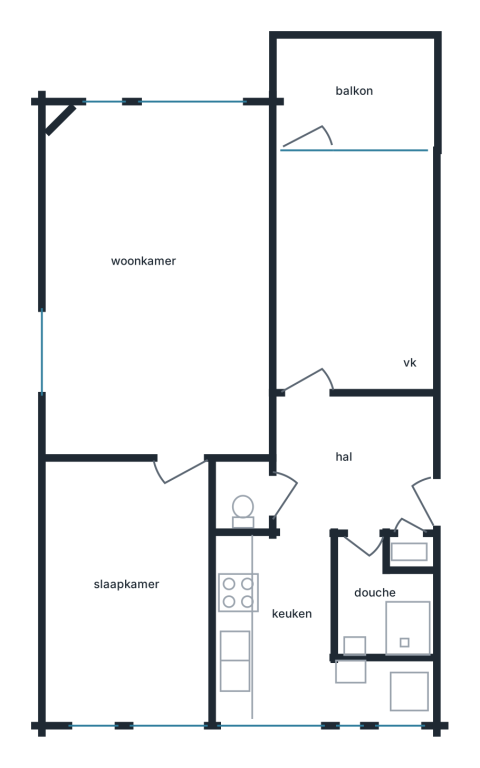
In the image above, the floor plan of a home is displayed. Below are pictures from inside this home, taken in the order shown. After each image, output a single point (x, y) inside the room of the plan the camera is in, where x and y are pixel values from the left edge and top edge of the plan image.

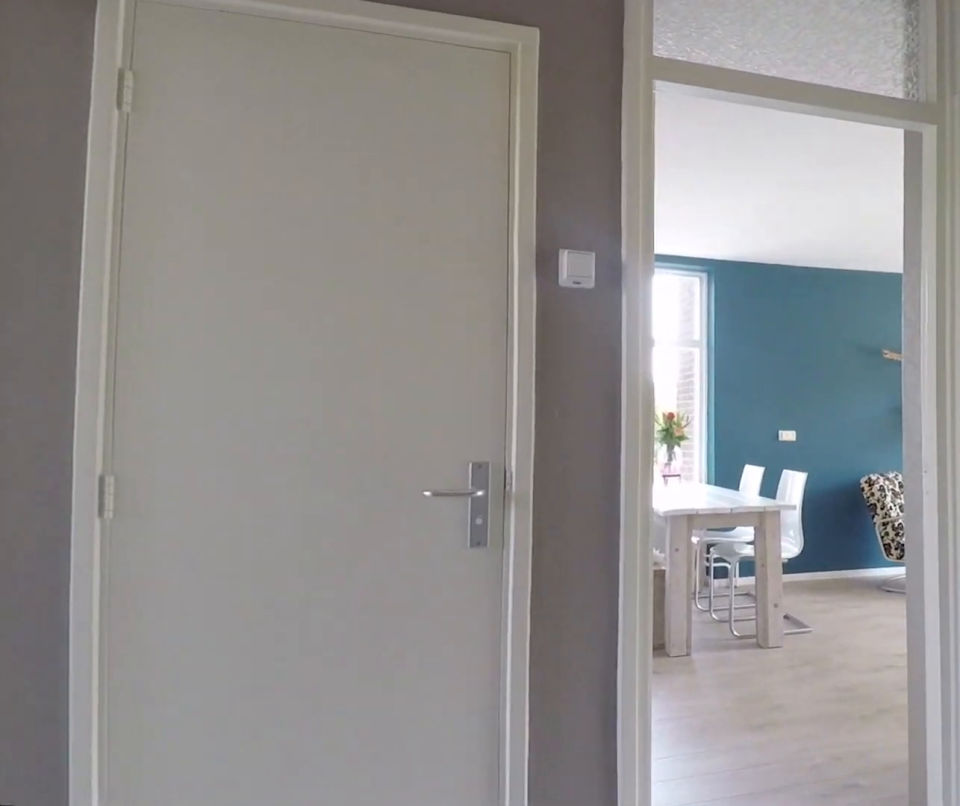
(353, 464)
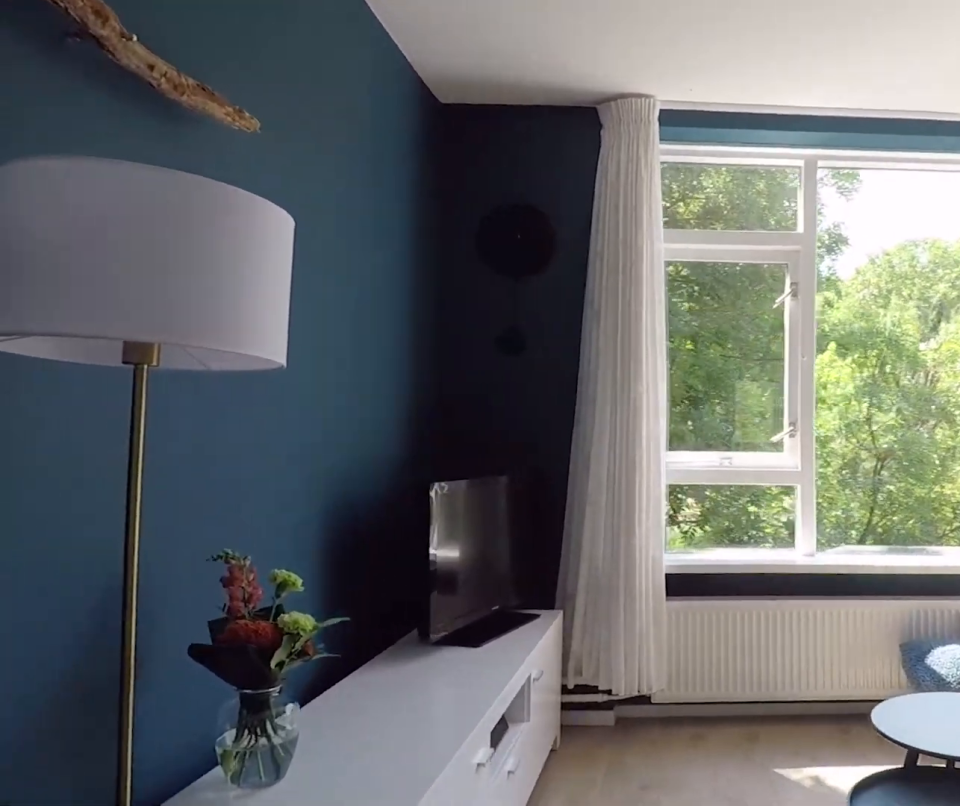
(158, 282)
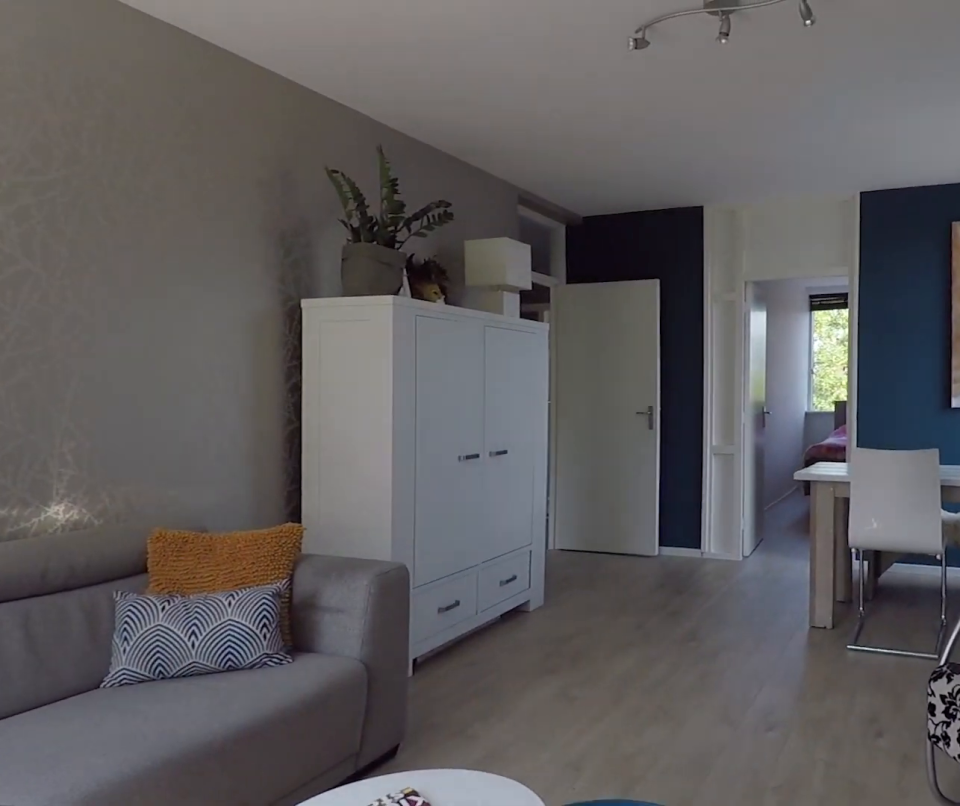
(158, 282)
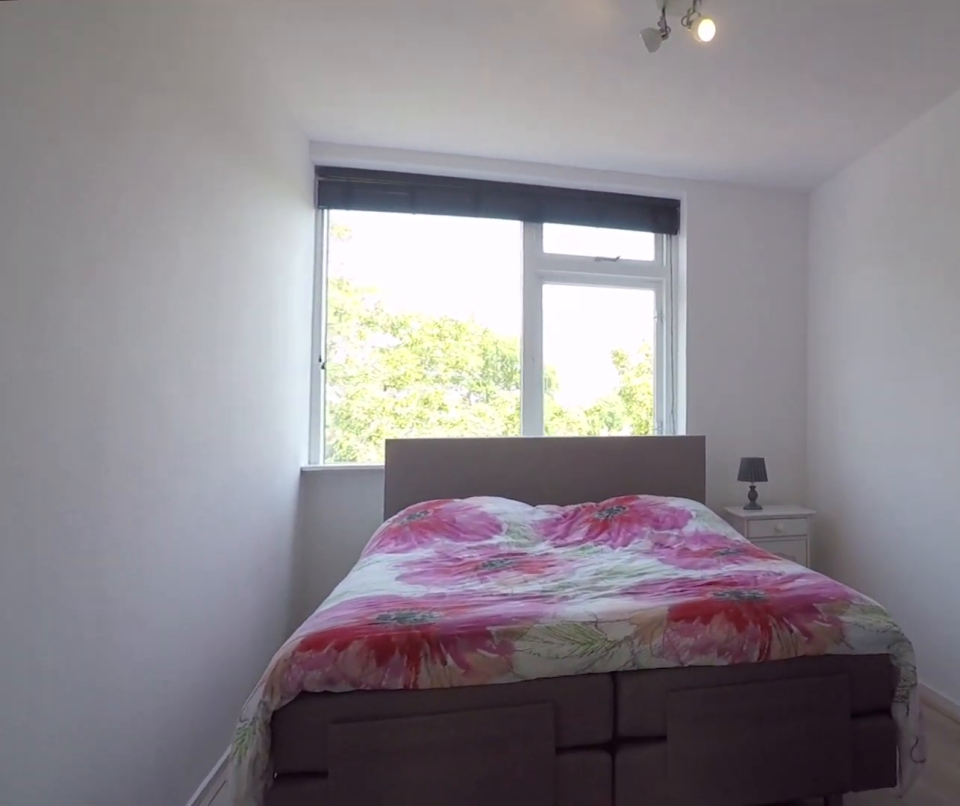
(129, 591)
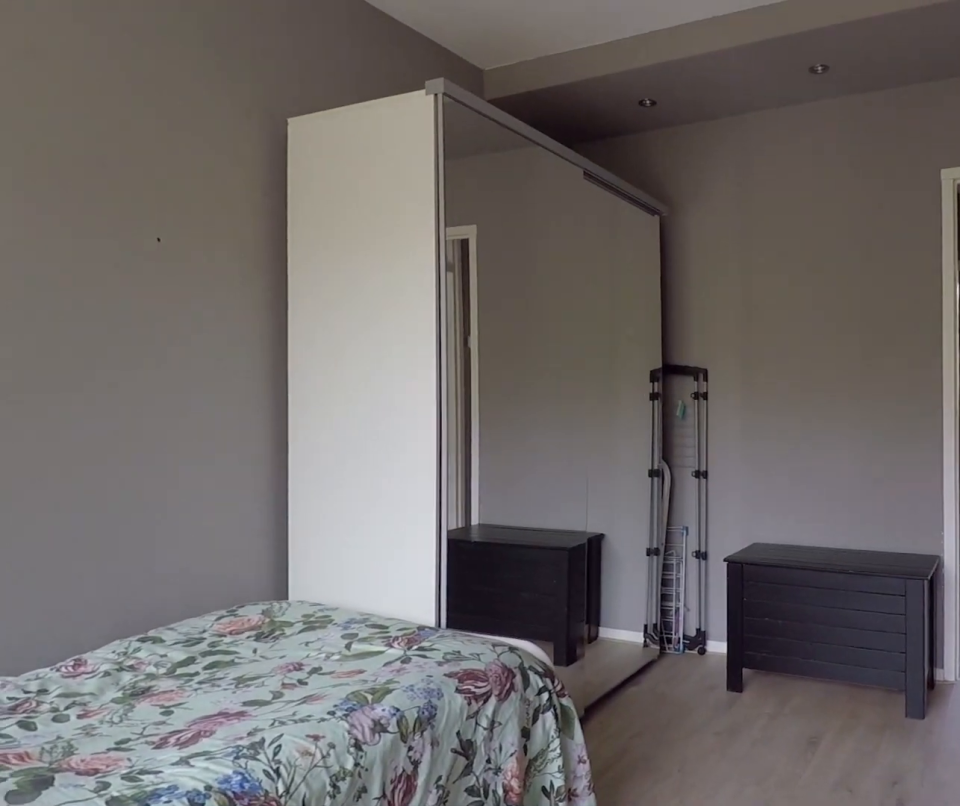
(352, 275)
